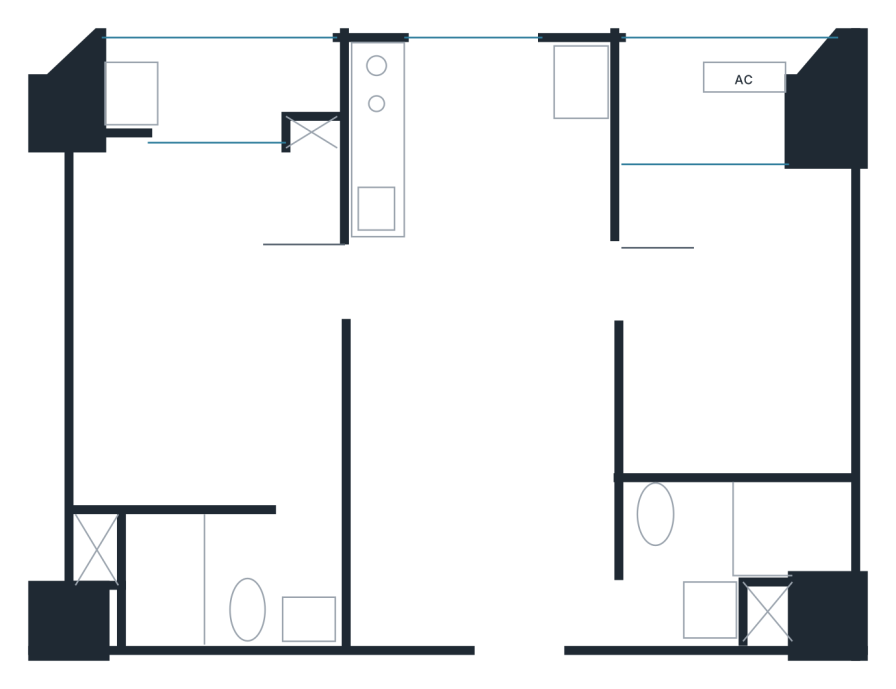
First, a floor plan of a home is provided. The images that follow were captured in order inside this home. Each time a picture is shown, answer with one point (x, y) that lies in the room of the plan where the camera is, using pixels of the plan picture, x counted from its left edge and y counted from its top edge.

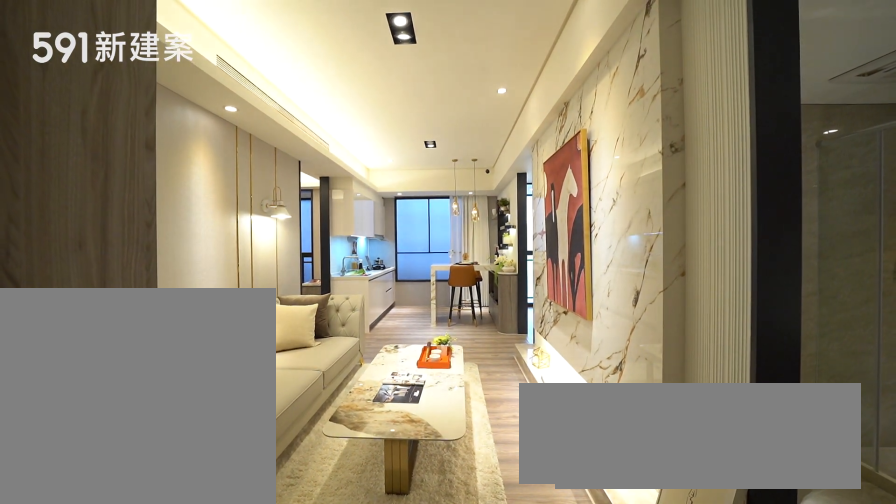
(516, 606)
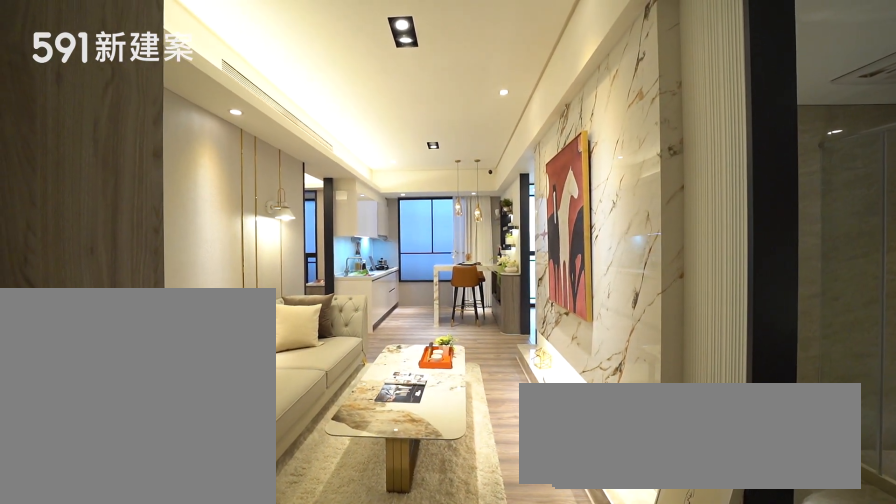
(516, 606)
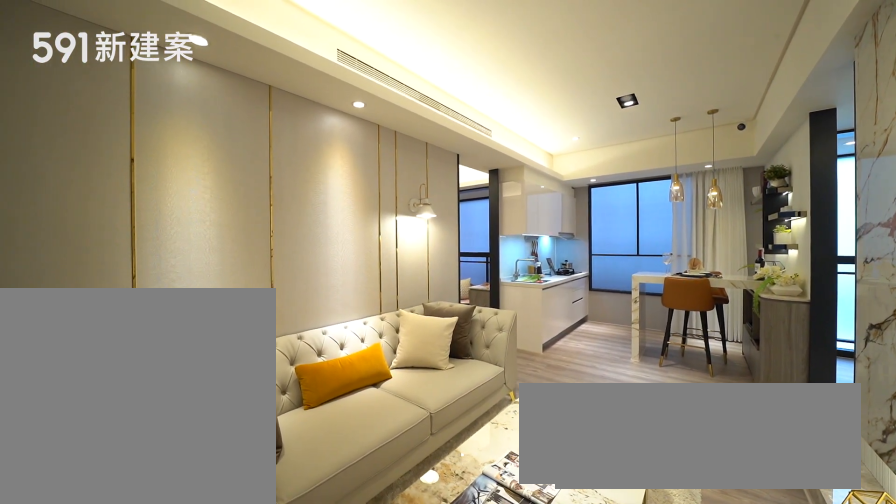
(480, 479)
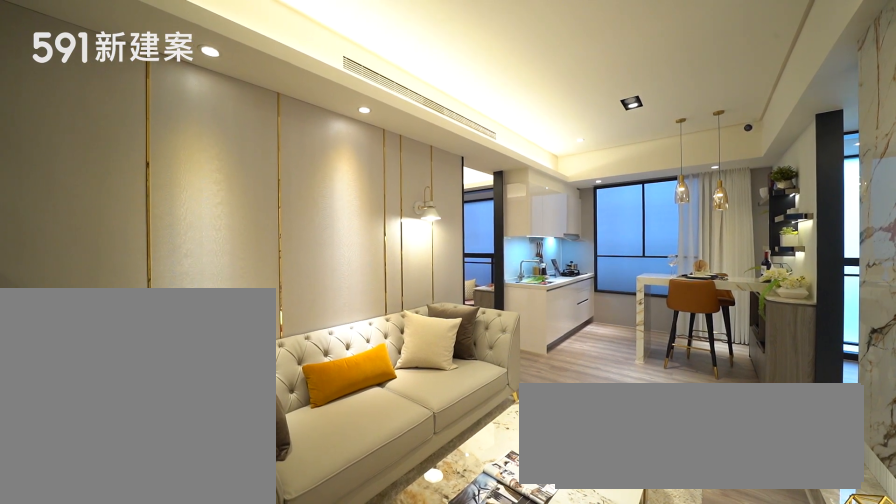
(480, 479)
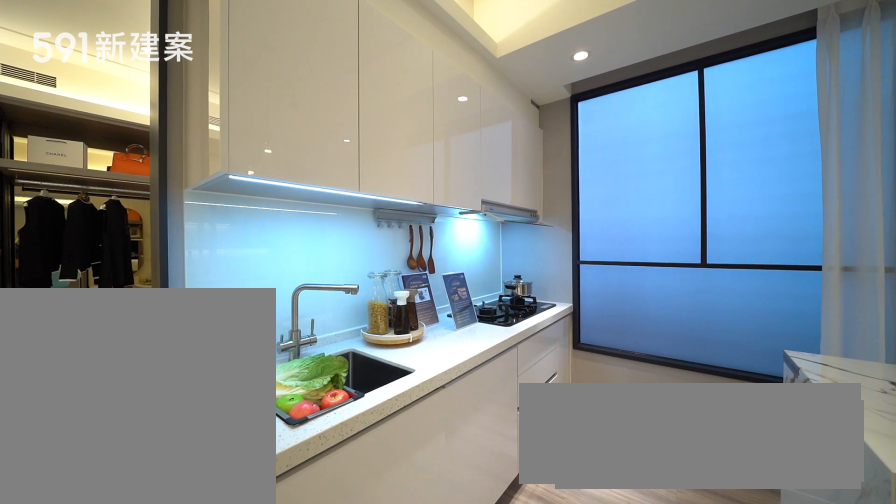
(395, 134)
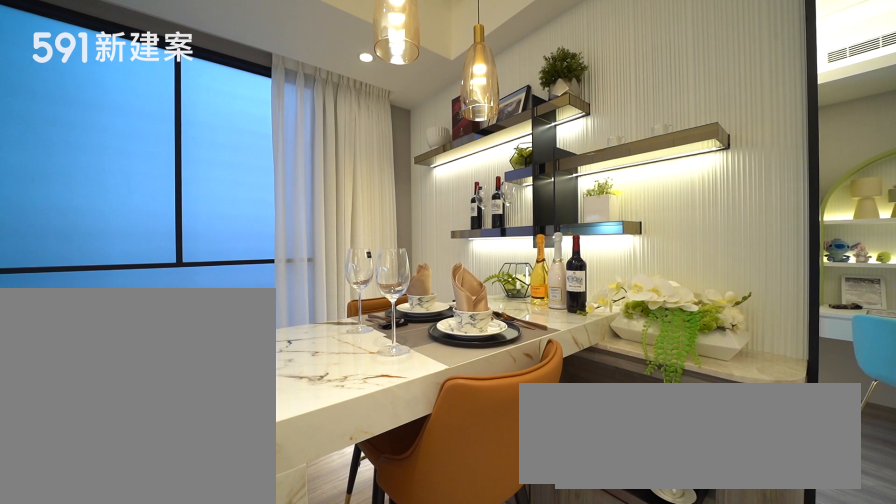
(539, 170)
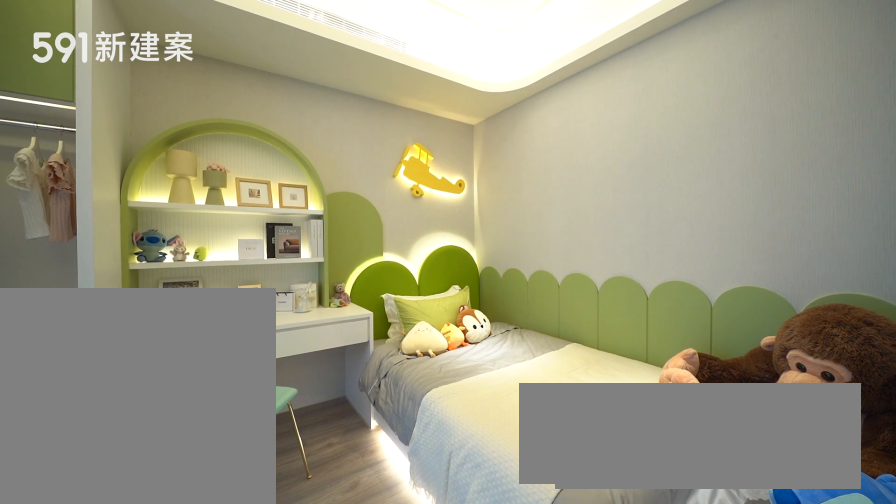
(734, 320)
